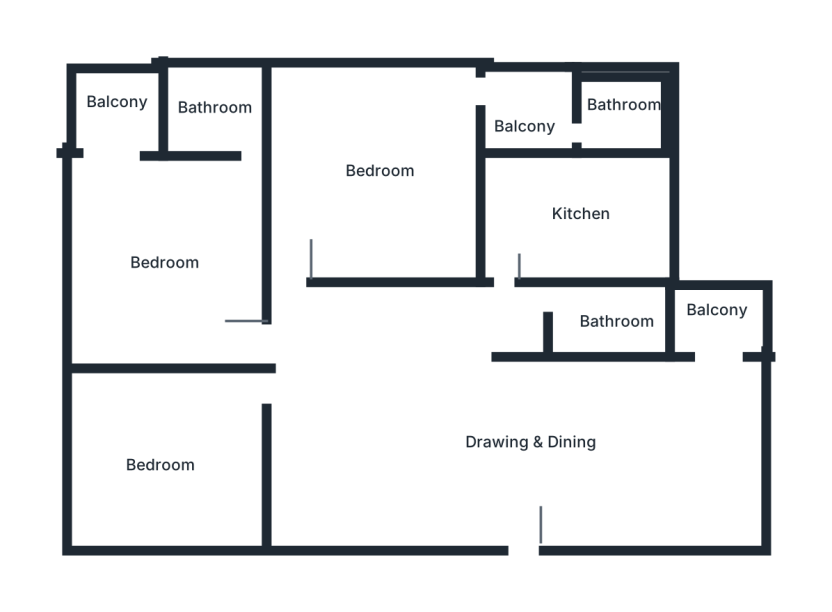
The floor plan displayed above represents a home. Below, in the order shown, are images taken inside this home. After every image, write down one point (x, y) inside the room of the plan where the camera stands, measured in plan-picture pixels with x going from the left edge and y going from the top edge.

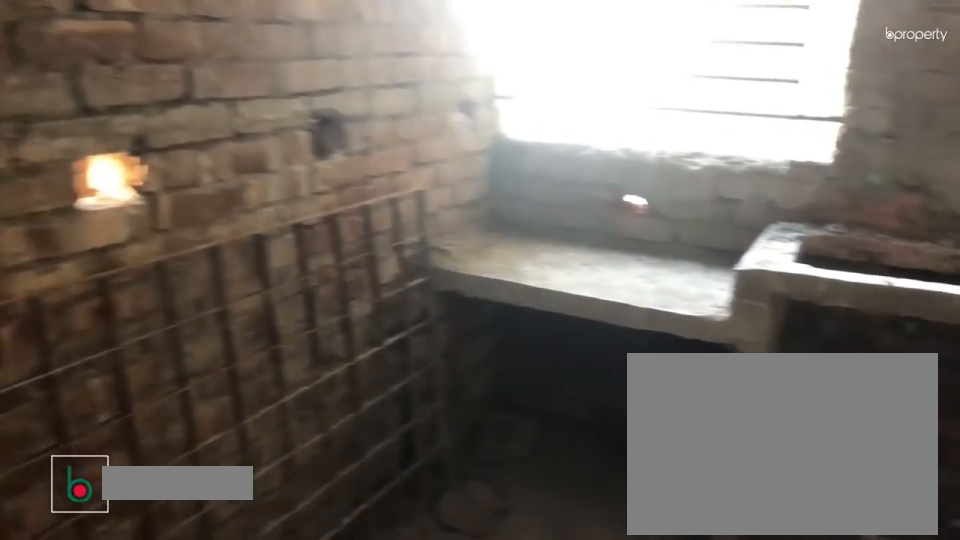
(559, 219)
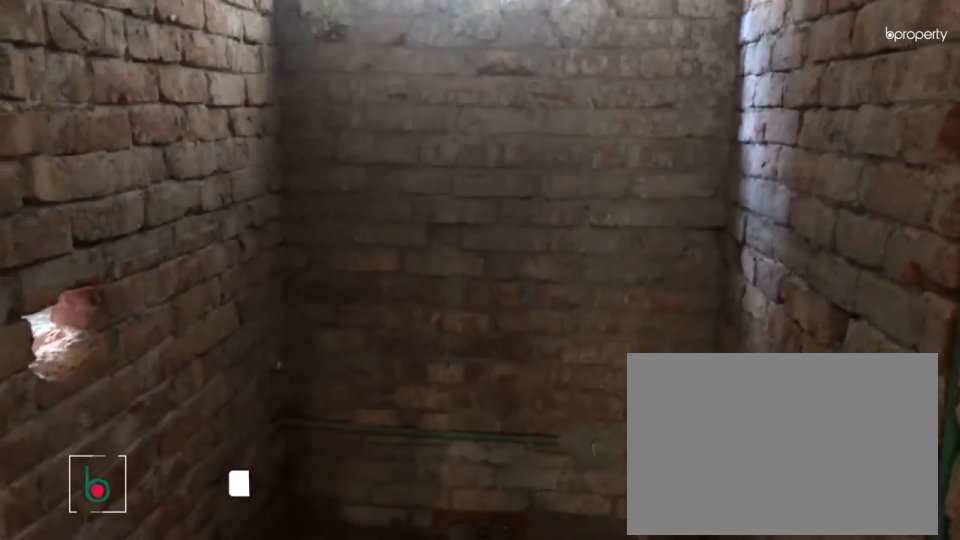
(610, 319)
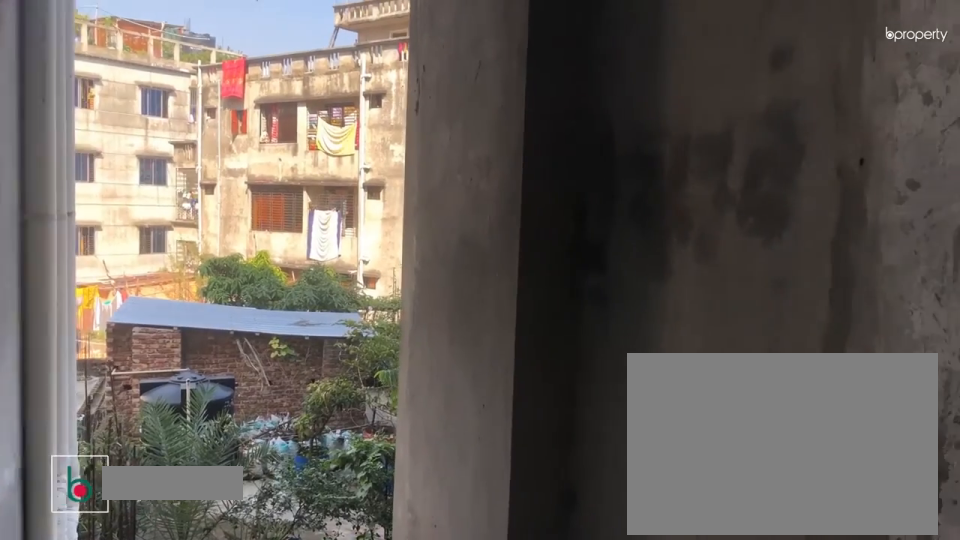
(718, 322)
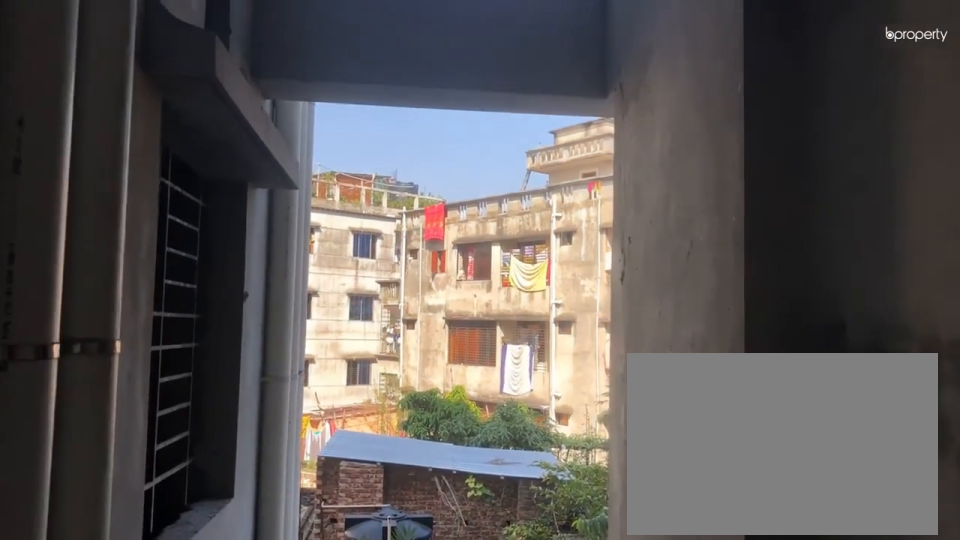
(718, 322)
